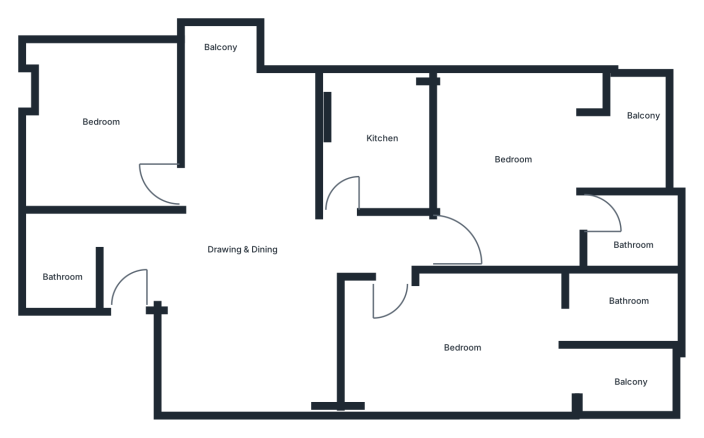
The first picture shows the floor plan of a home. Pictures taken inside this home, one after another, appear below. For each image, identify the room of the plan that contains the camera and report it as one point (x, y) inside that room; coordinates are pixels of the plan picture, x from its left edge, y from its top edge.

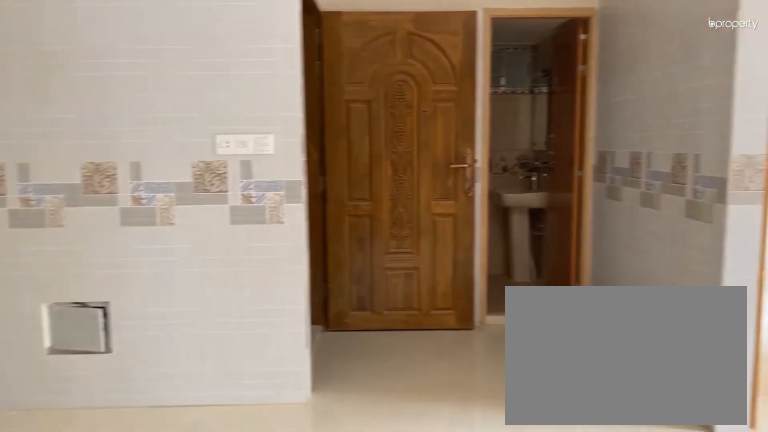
(240, 261)
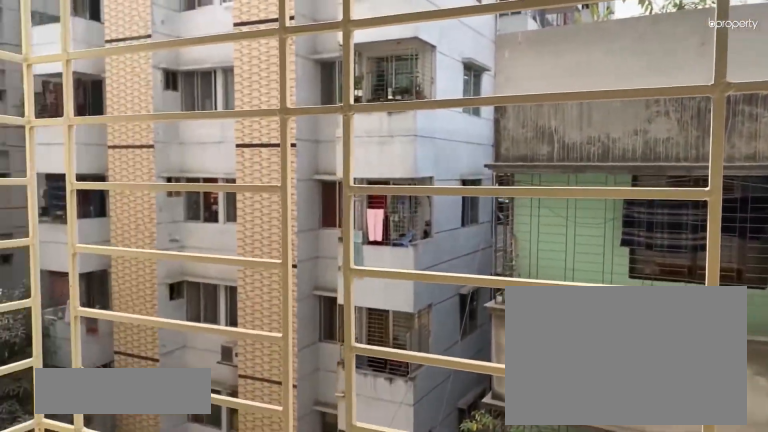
(219, 50)
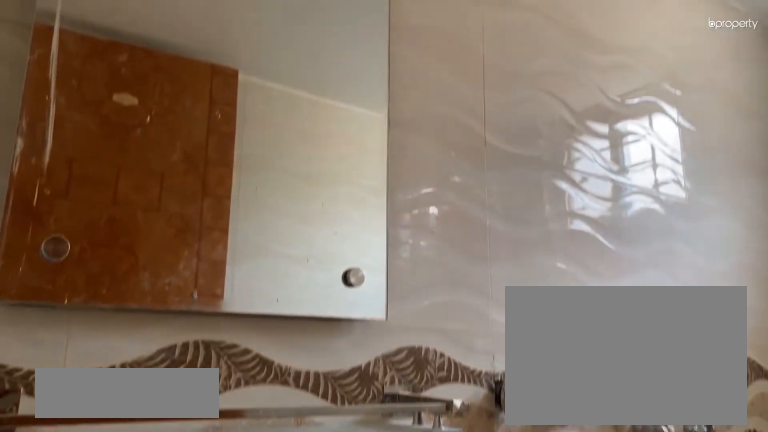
(612, 309)
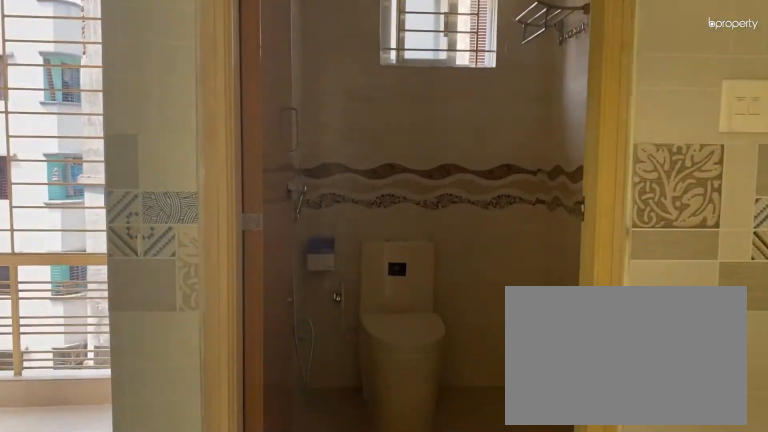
(557, 211)
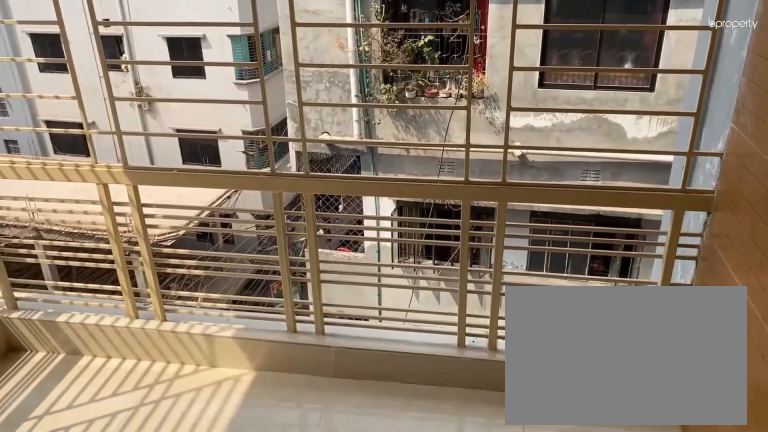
(633, 143)
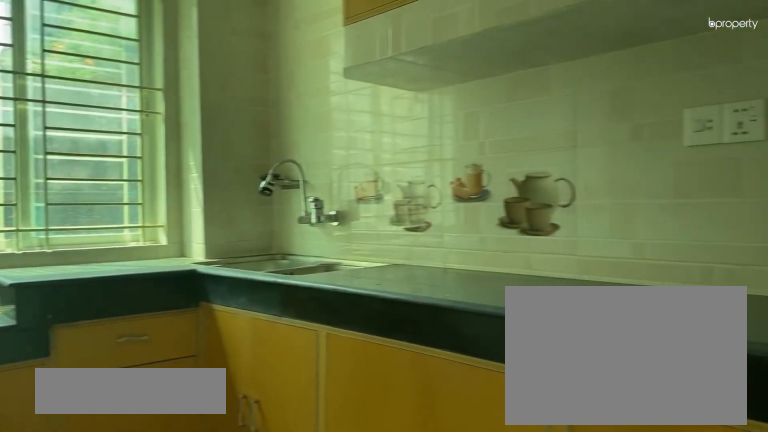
(378, 147)
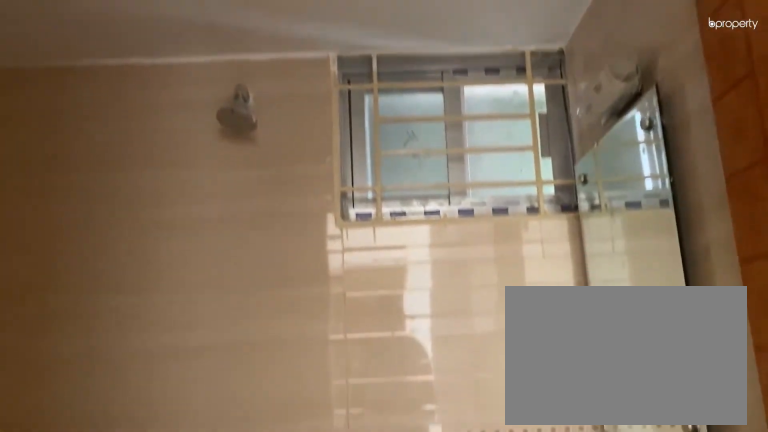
(63, 258)
